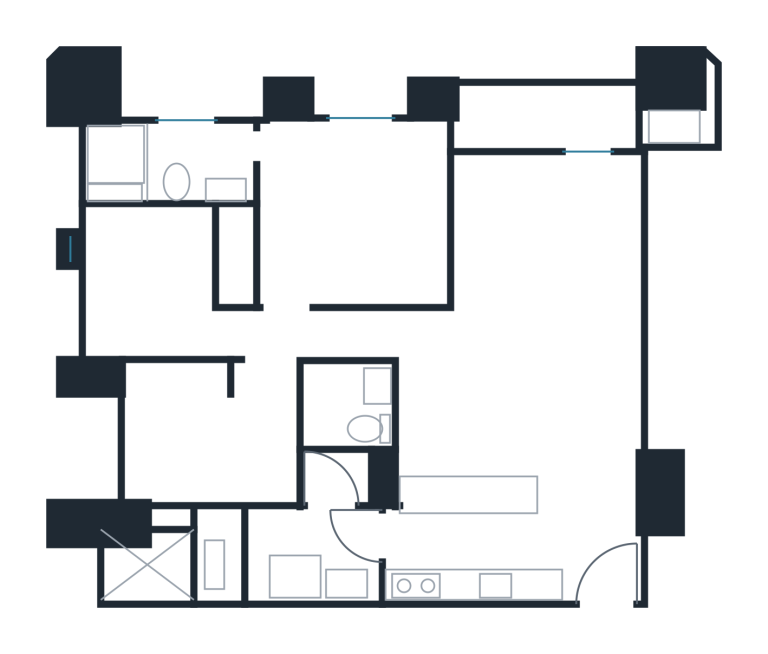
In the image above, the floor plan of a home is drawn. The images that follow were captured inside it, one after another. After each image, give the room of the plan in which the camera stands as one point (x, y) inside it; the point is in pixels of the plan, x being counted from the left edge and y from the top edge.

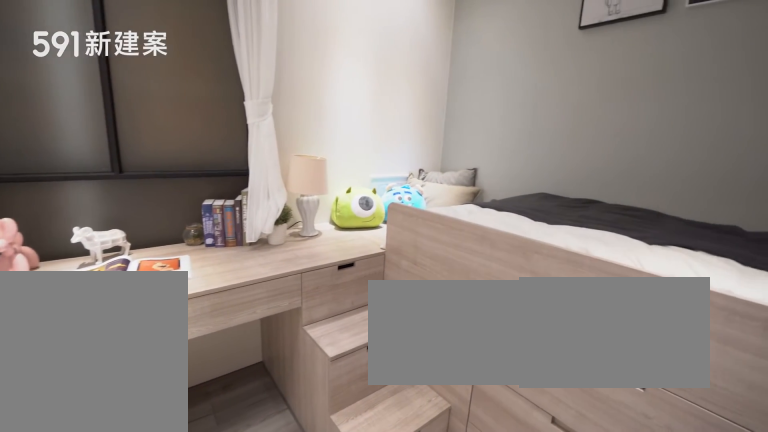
(169, 281)
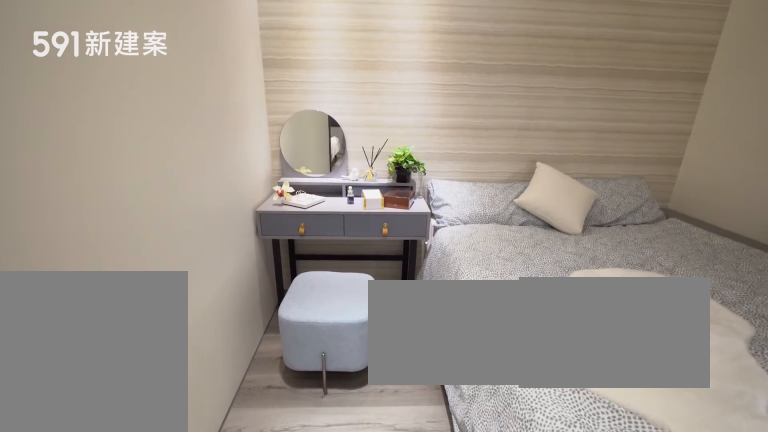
(209, 433)
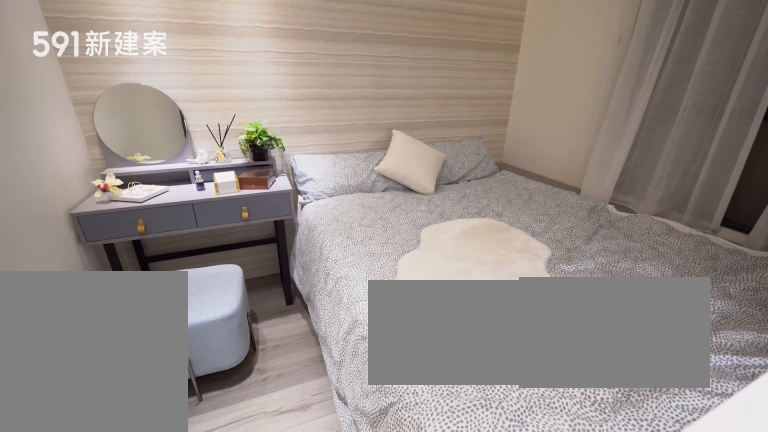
(209, 433)
